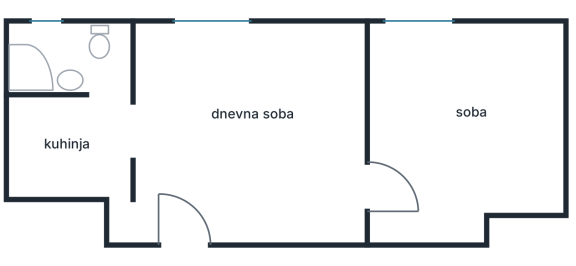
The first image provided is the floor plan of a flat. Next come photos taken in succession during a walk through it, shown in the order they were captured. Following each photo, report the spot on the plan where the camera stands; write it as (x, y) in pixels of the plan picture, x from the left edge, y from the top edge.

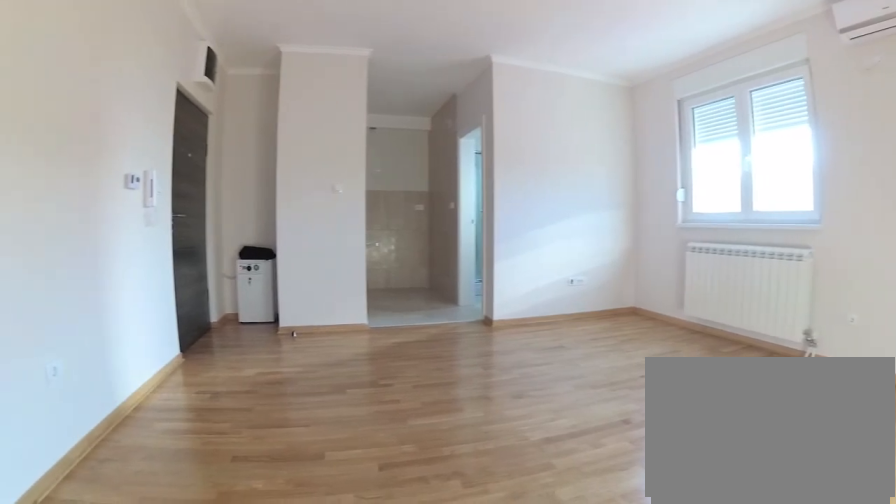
(371, 185)
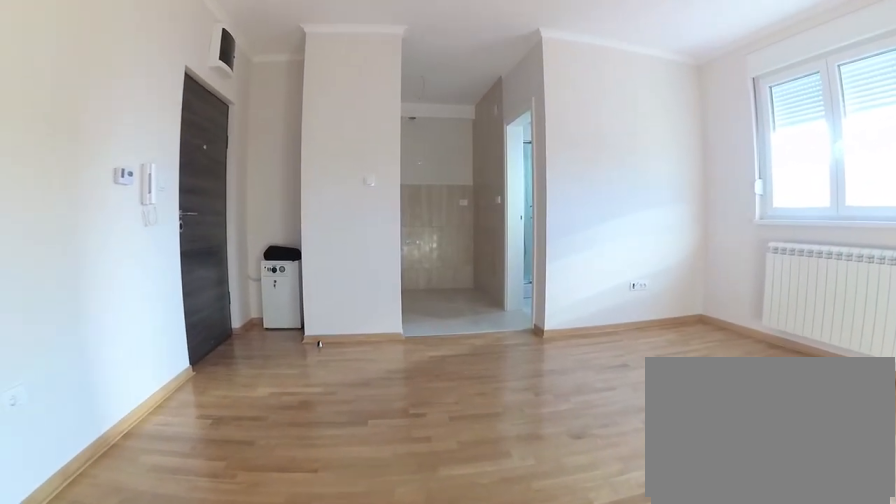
(348, 176)
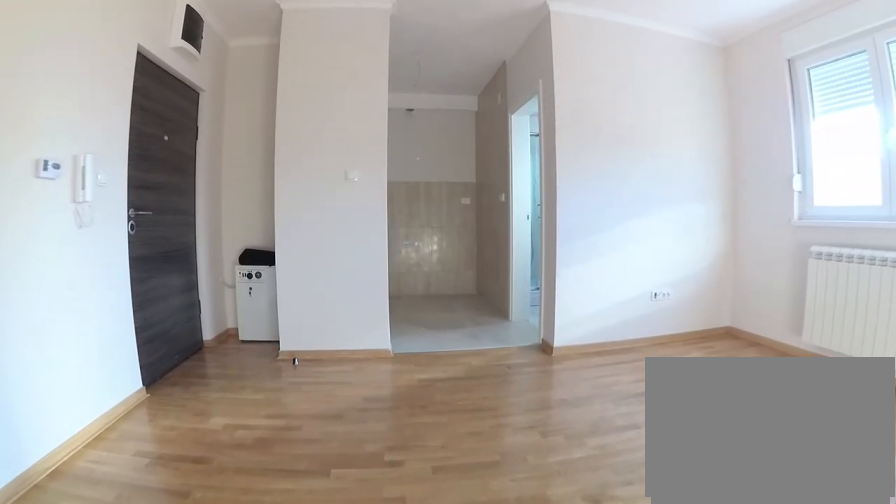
(324, 170)
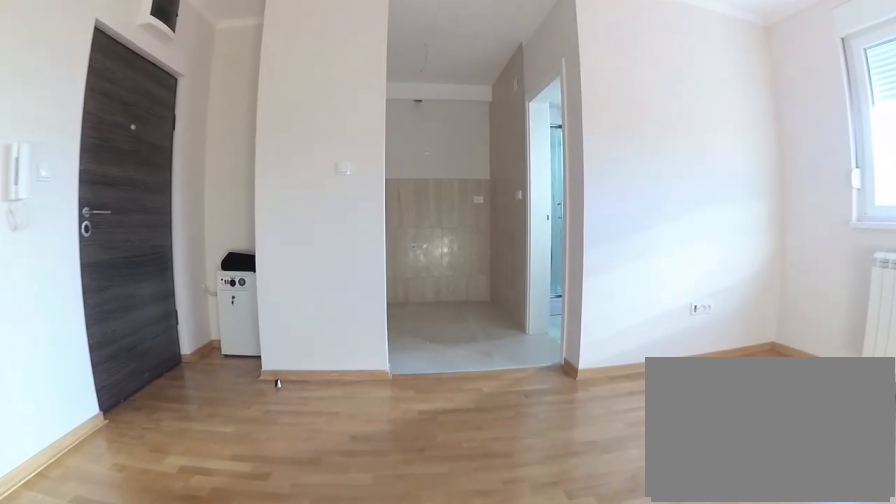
(301, 163)
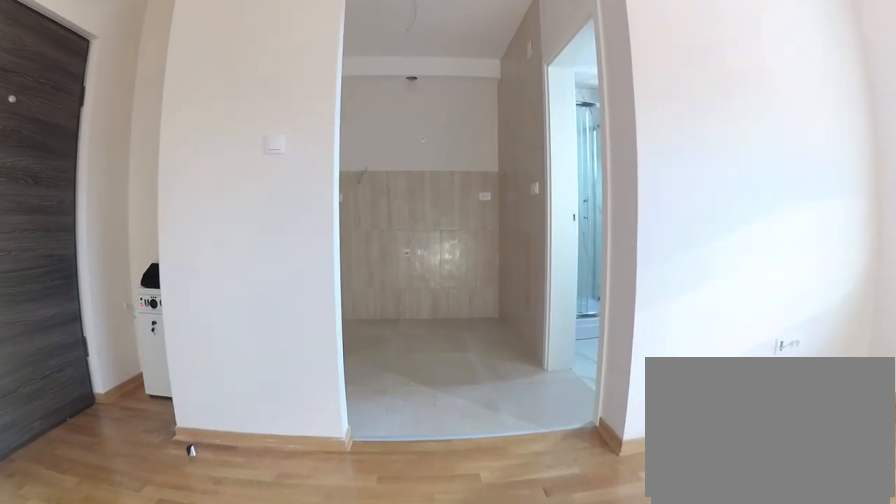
(254, 152)
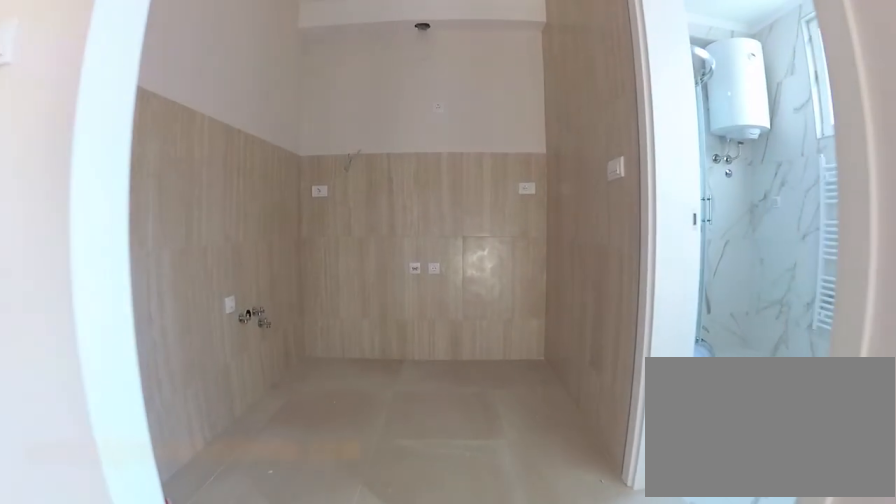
(183, 133)
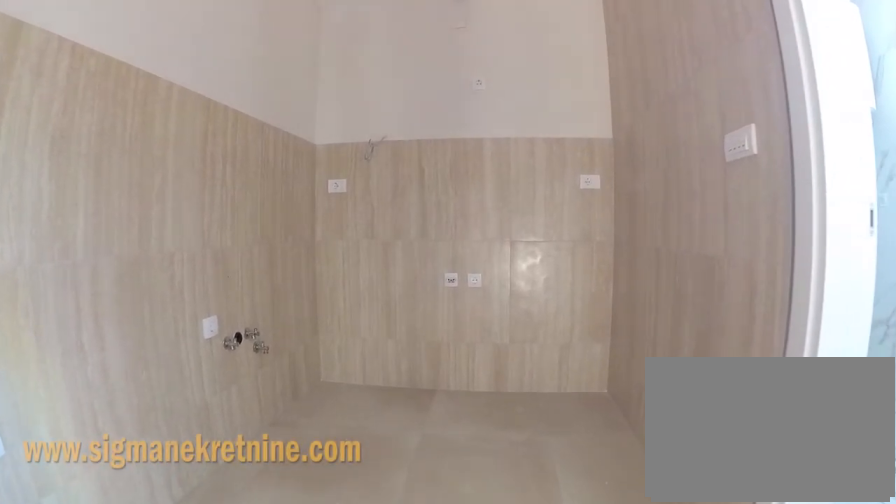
(135, 123)
